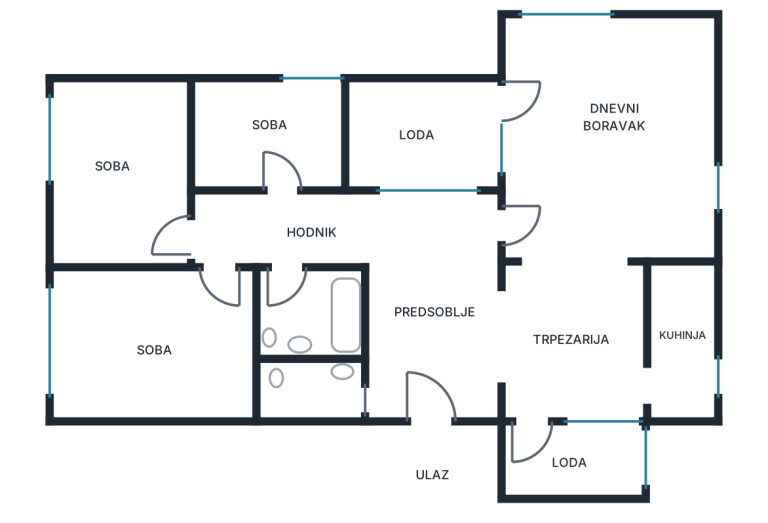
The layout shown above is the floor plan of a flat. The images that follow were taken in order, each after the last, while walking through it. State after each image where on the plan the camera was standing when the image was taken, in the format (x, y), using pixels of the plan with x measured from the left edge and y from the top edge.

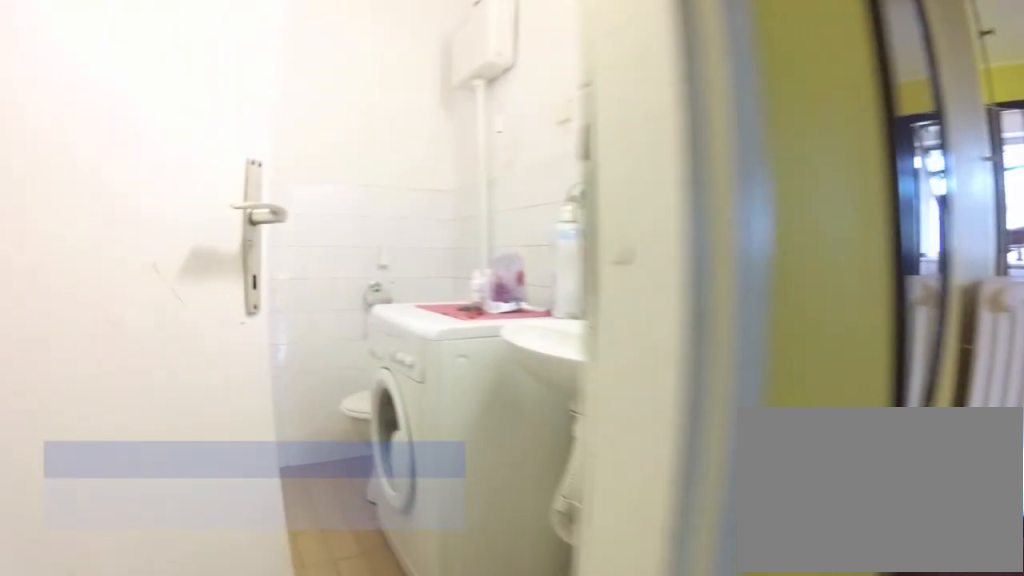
(414, 411)
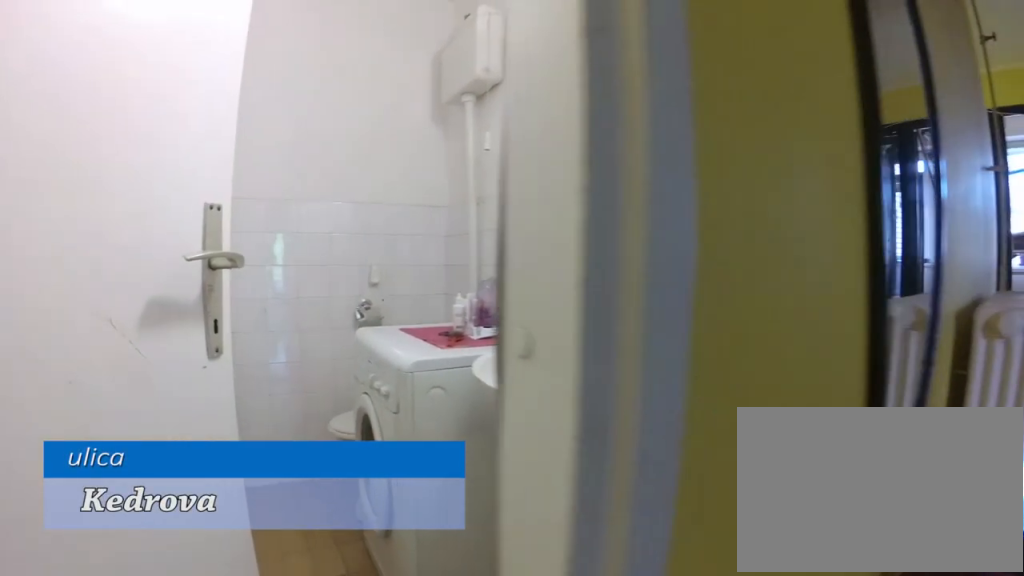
(394, 408)
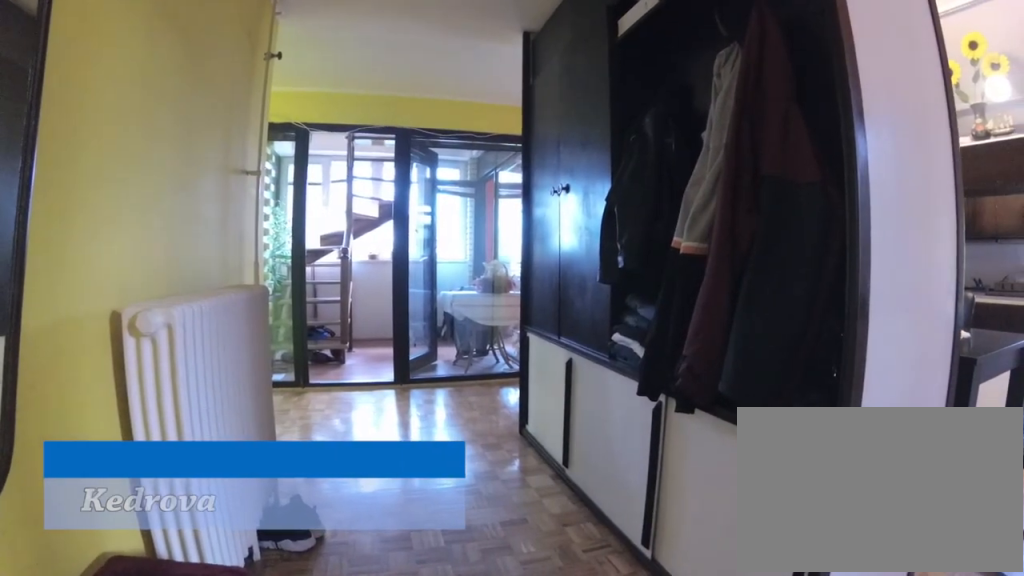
(425, 413)
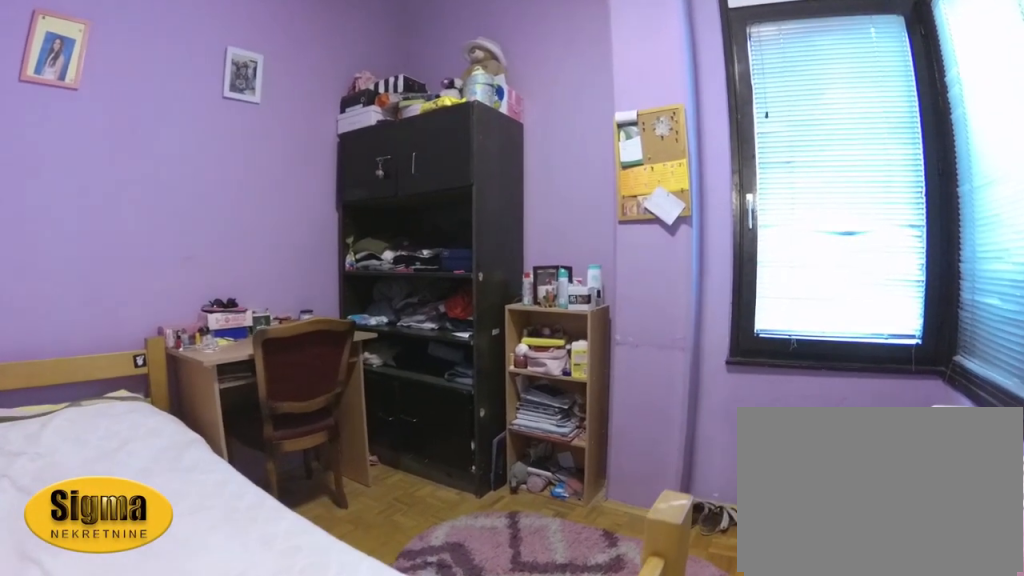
(287, 183)
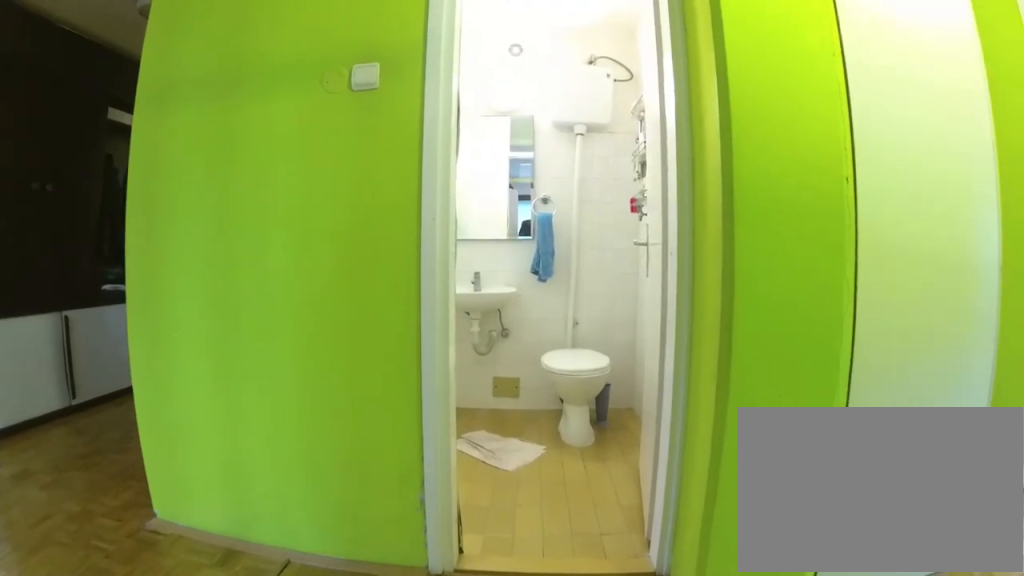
(297, 172)
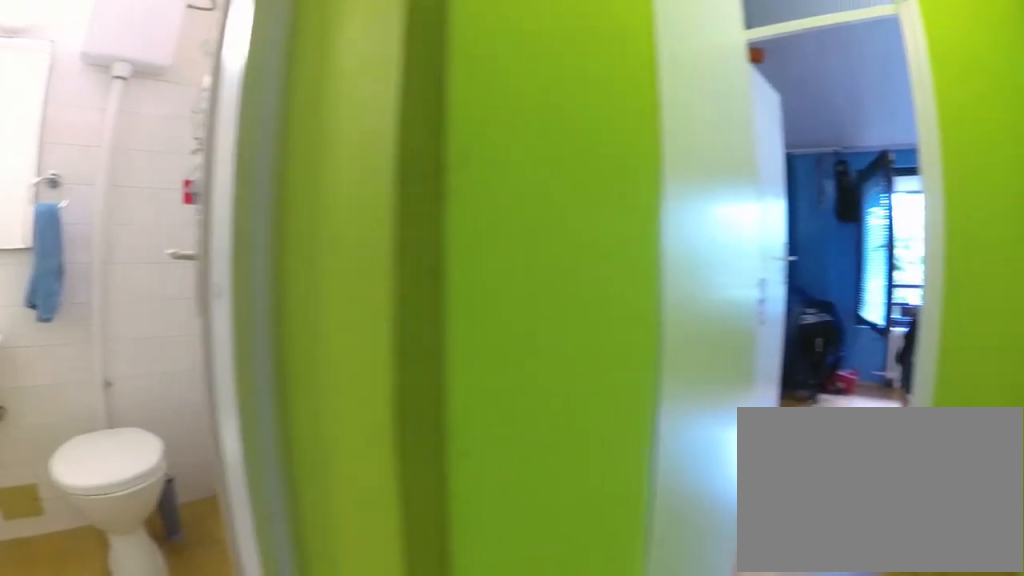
(310, 232)
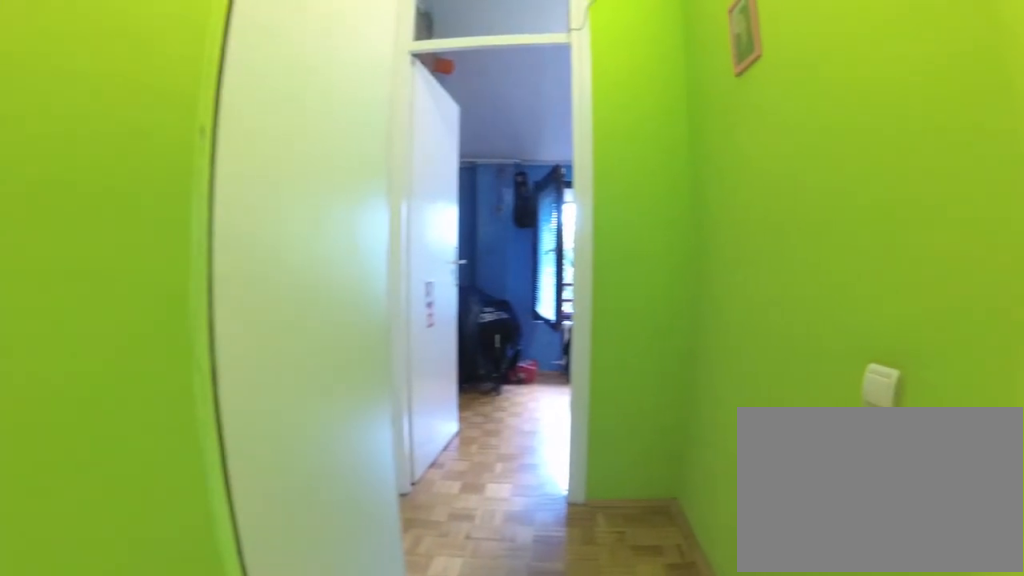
(316, 231)
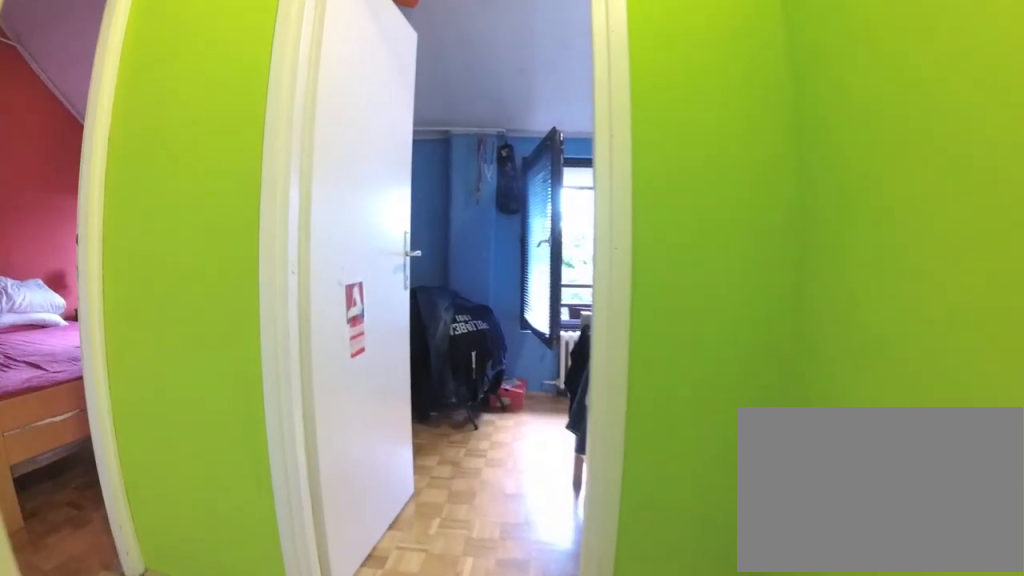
(271, 224)
